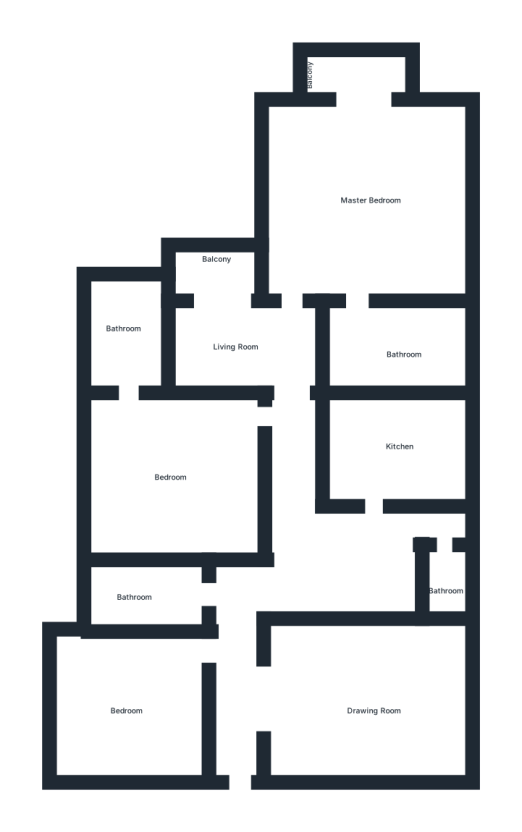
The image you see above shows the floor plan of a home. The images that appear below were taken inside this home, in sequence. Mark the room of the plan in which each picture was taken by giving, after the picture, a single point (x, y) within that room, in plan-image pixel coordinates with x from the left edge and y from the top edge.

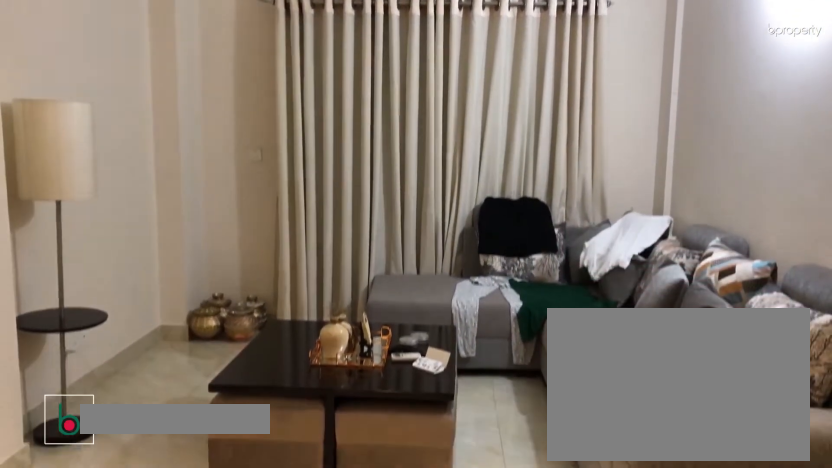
(360, 699)
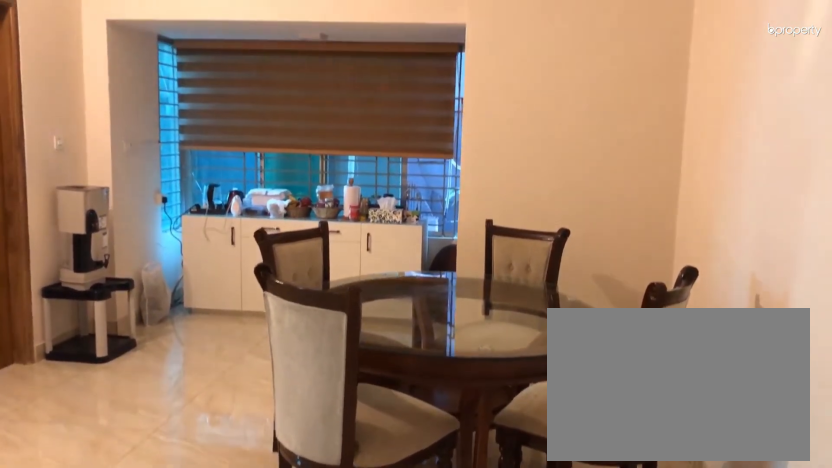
(352, 563)
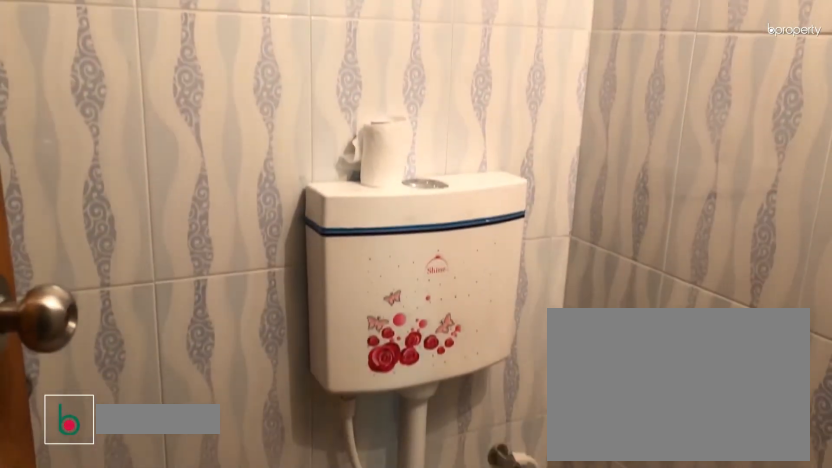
(447, 575)
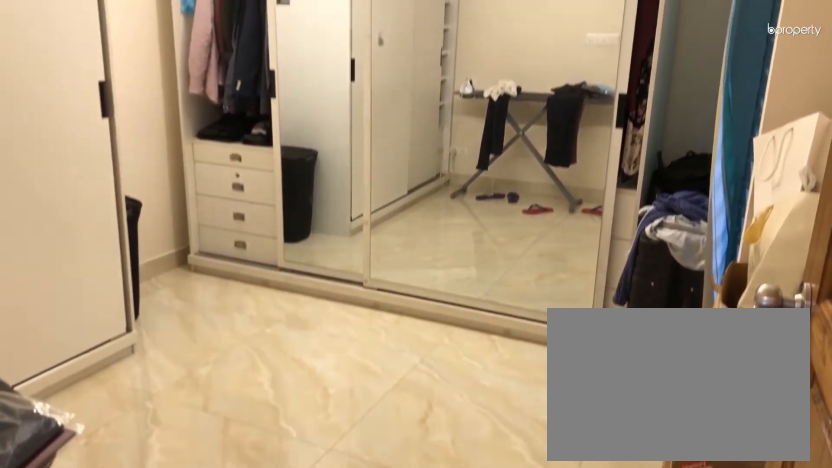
(142, 698)
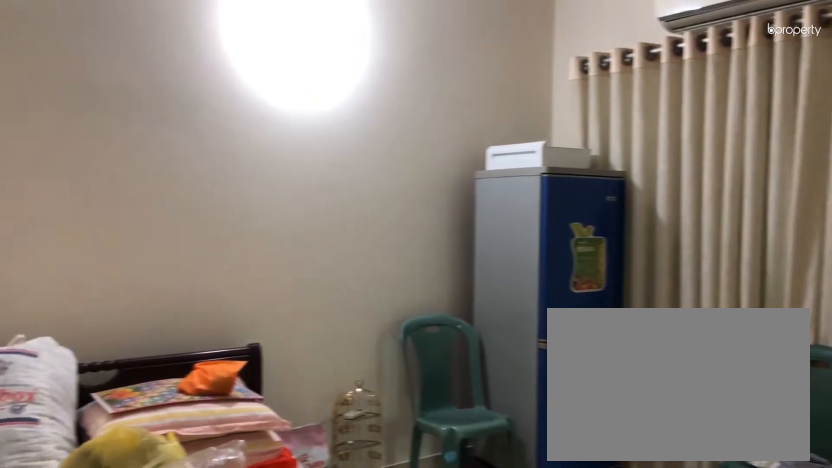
(153, 467)
